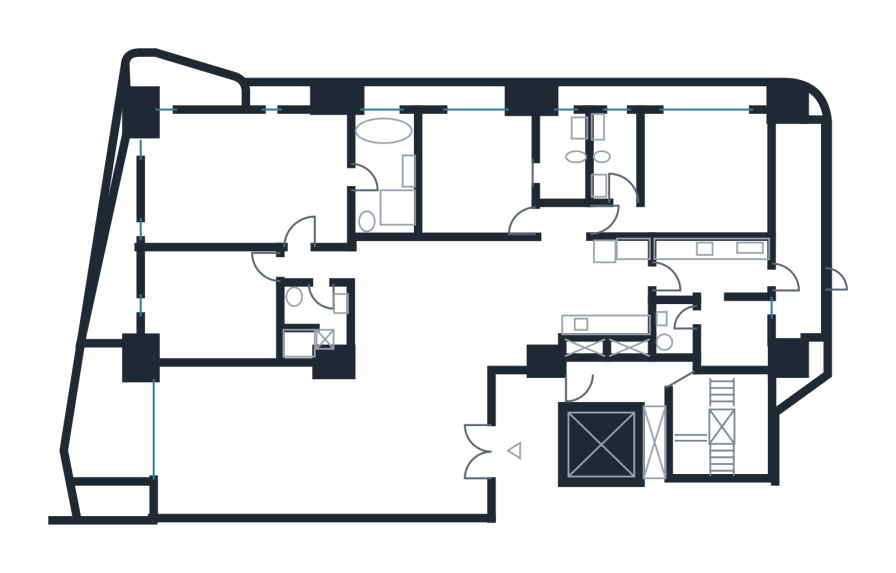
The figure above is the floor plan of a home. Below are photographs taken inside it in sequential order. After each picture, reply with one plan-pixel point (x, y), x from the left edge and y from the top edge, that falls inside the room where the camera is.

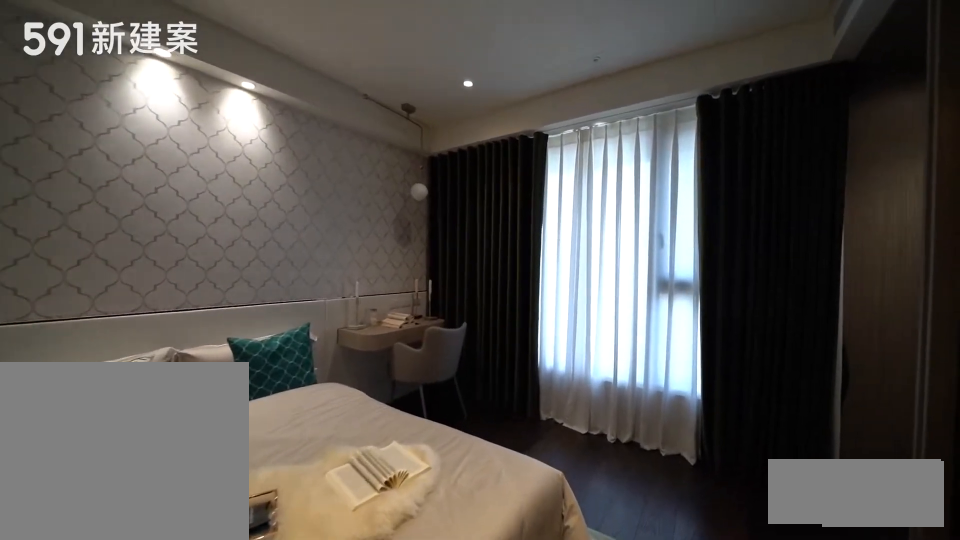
(475, 171)
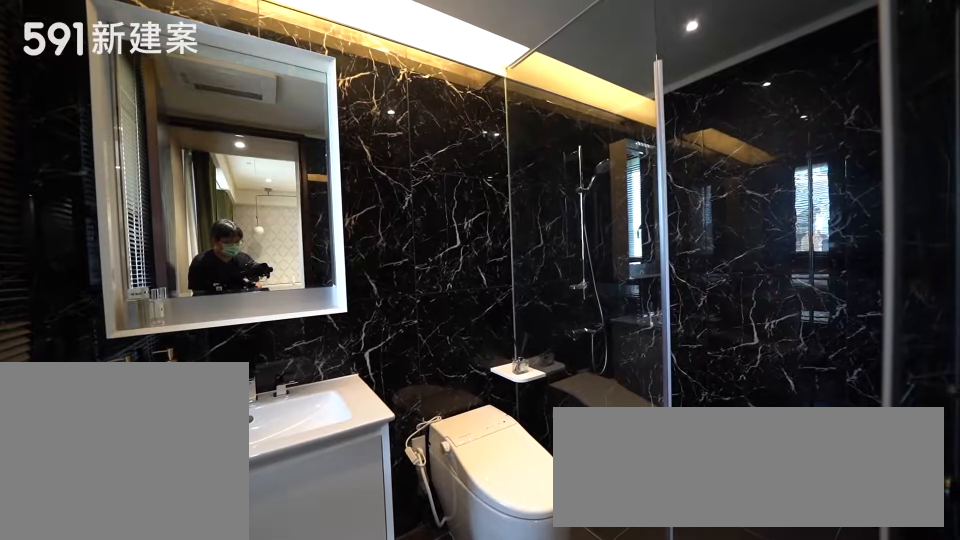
(564, 167)
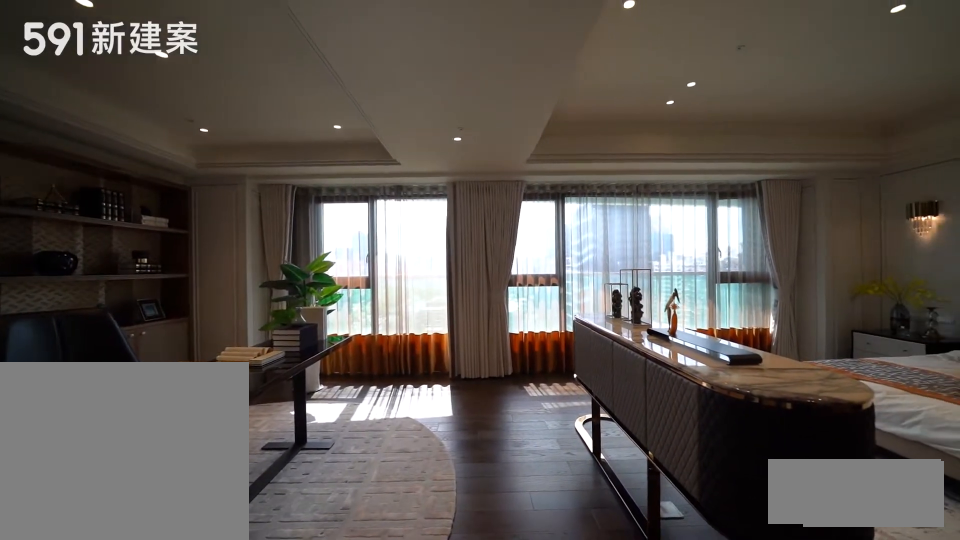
(214, 235)
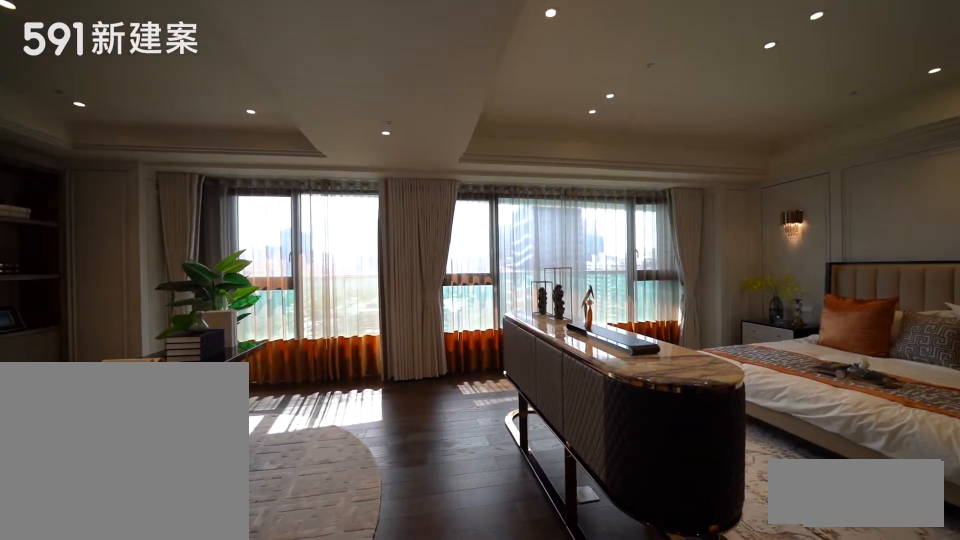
(214, 235)
